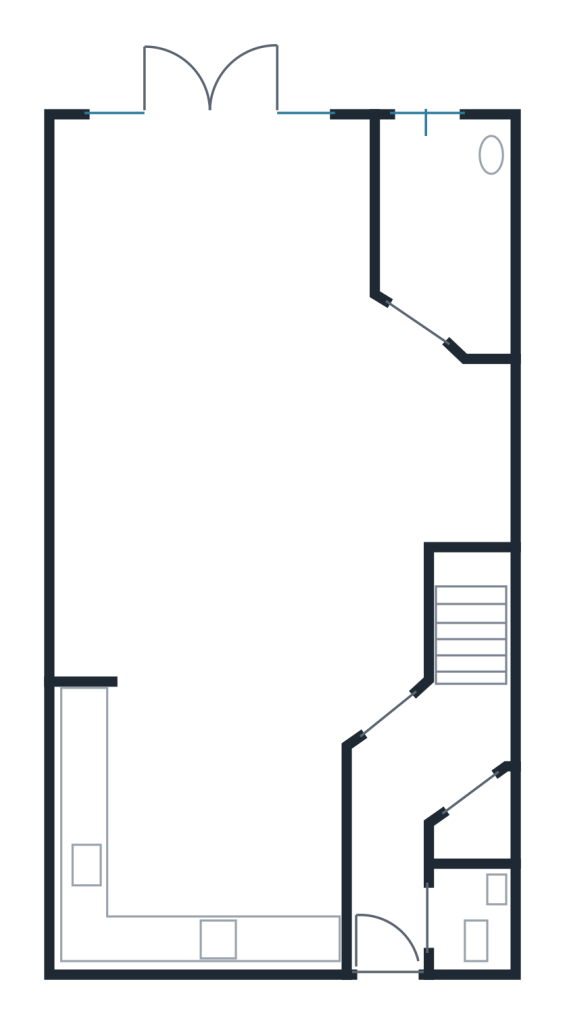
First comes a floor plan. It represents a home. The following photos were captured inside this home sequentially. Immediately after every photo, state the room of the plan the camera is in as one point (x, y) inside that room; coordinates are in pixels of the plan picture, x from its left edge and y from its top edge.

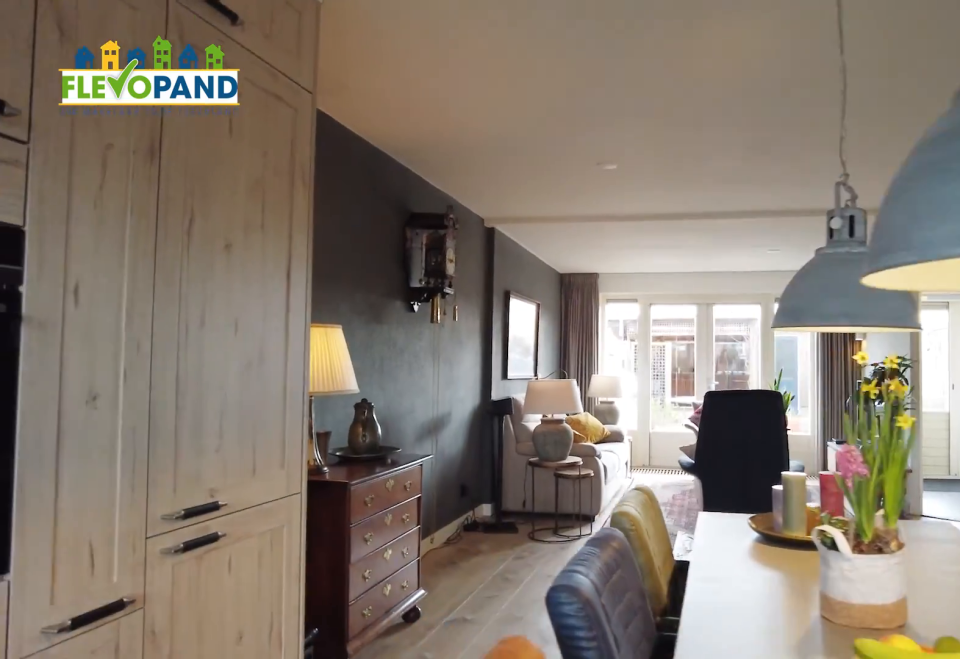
(206, 819)
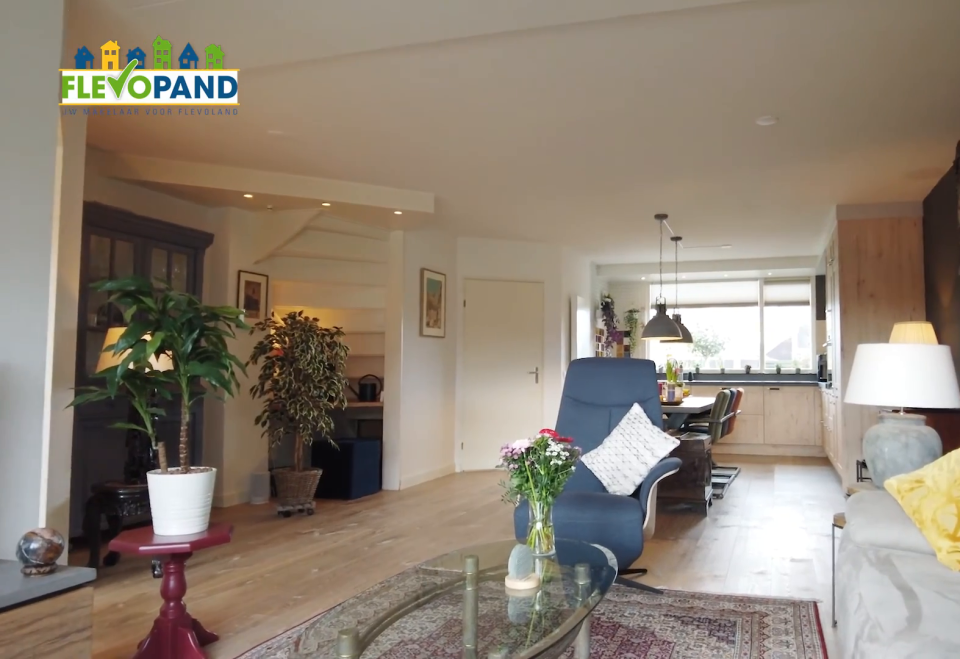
(366, 470)
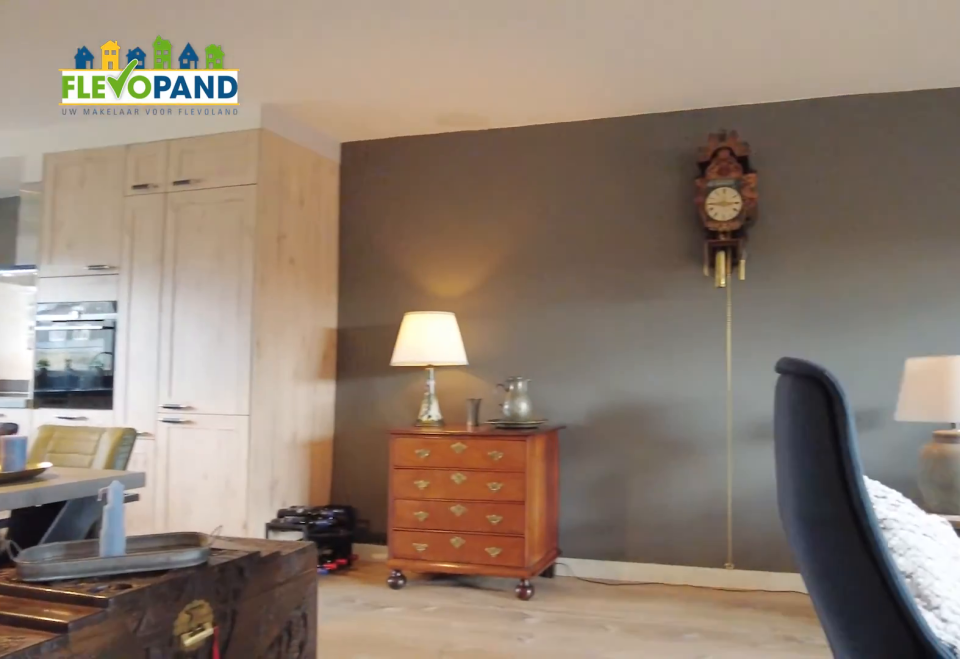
(366, 470)
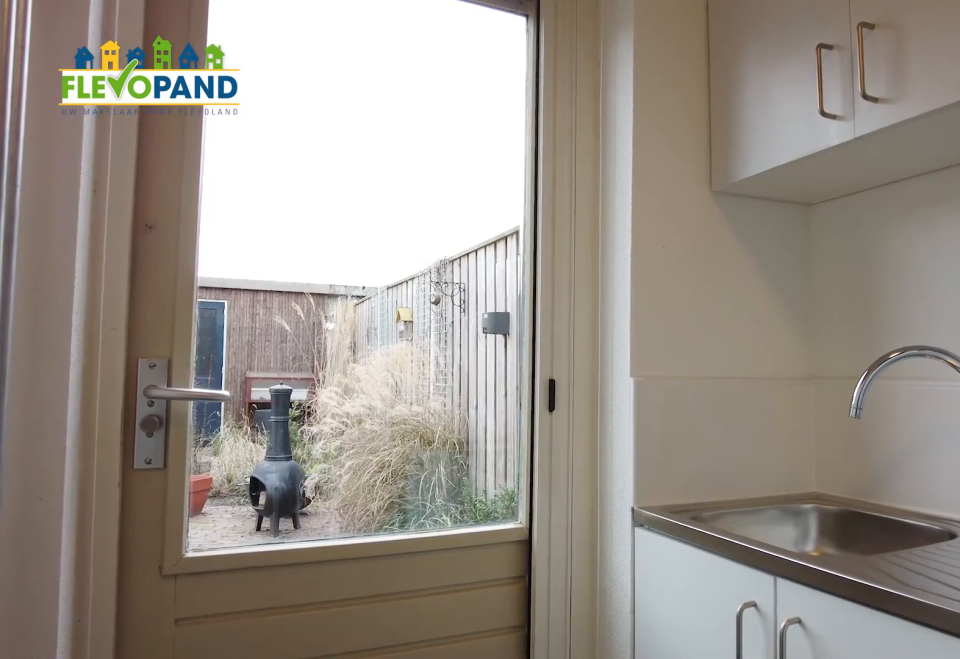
(444, 226)
